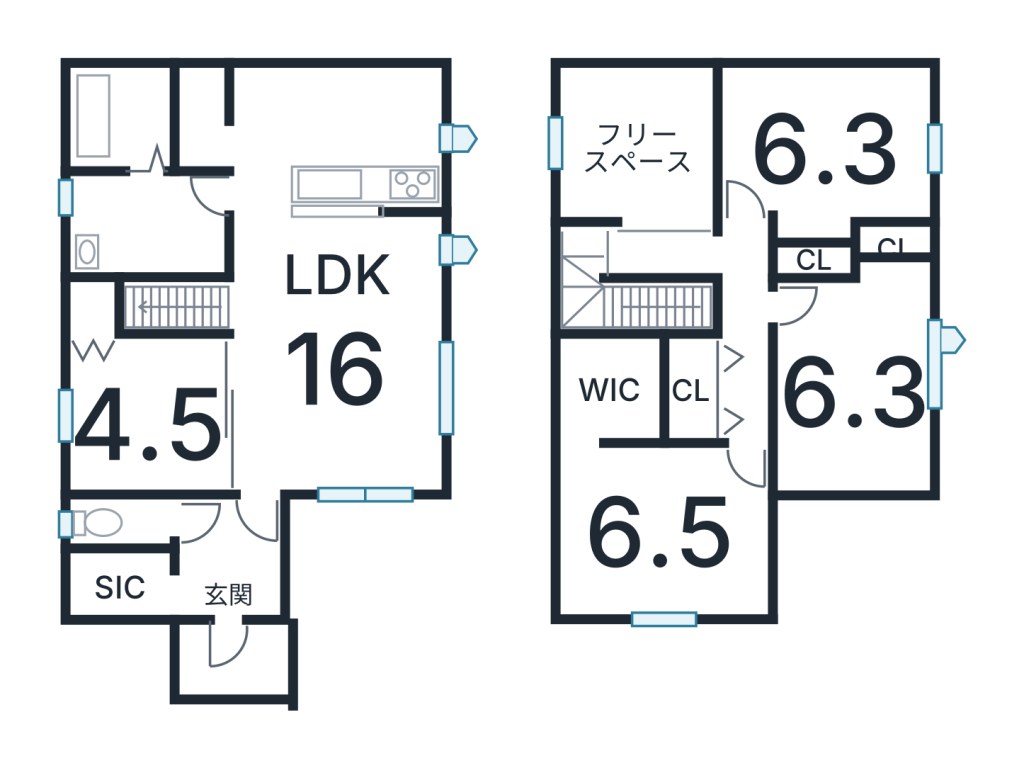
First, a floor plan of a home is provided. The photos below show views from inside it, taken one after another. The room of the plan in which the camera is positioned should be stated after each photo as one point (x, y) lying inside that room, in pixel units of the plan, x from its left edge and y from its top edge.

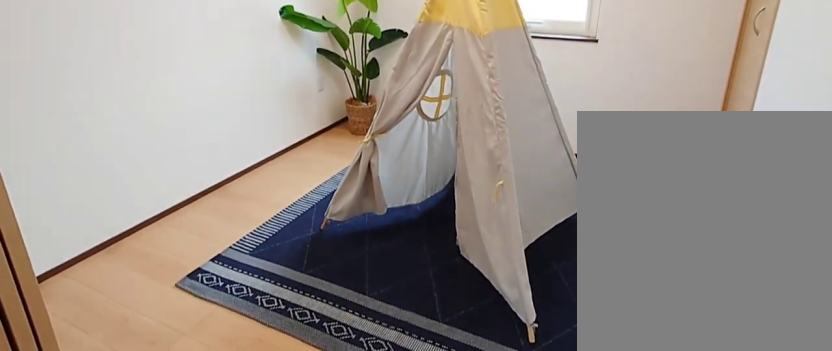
(136, 408)
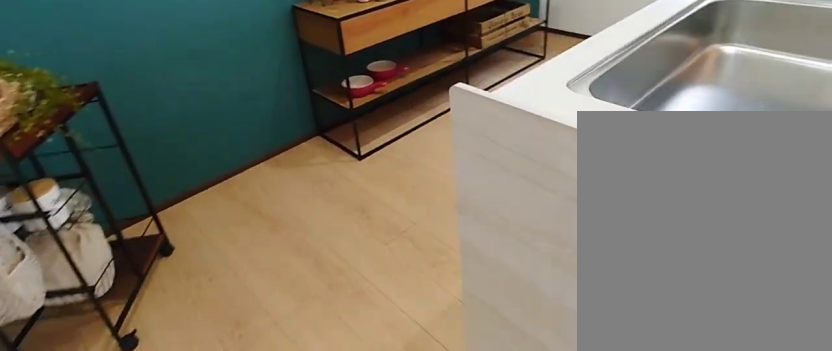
(343, 144)
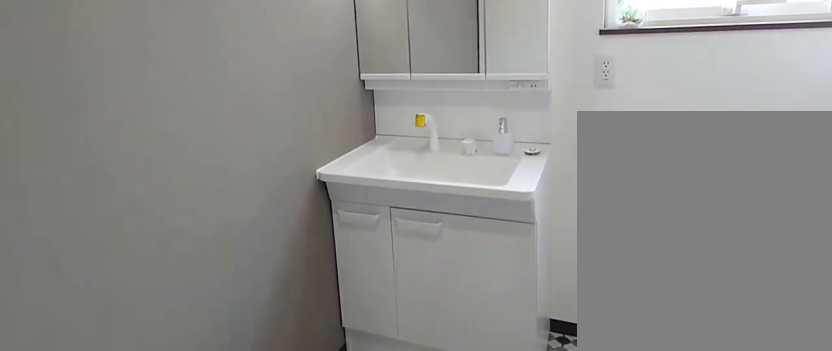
(138, 229)
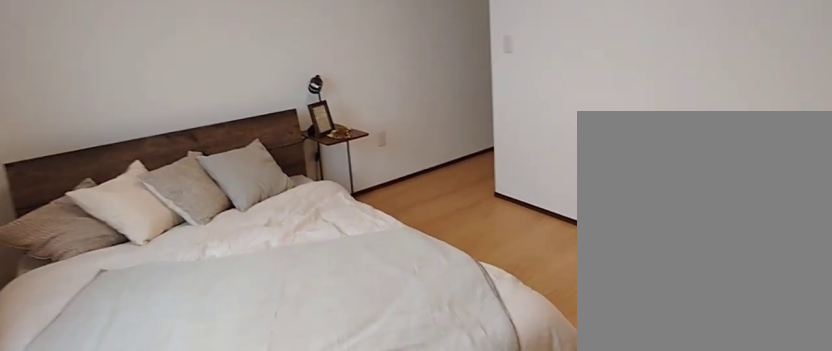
(662, 538)
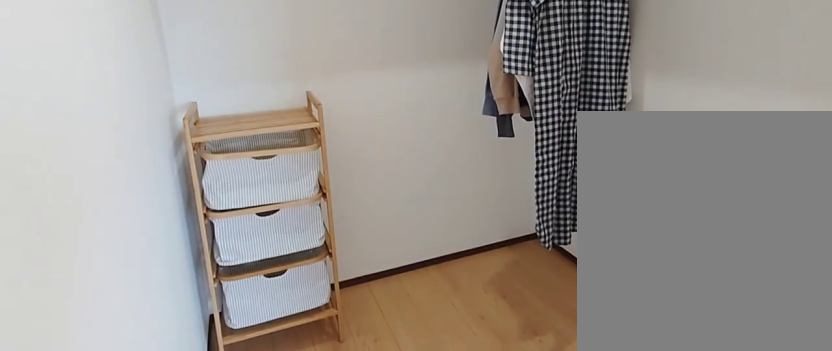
(602, 391)
